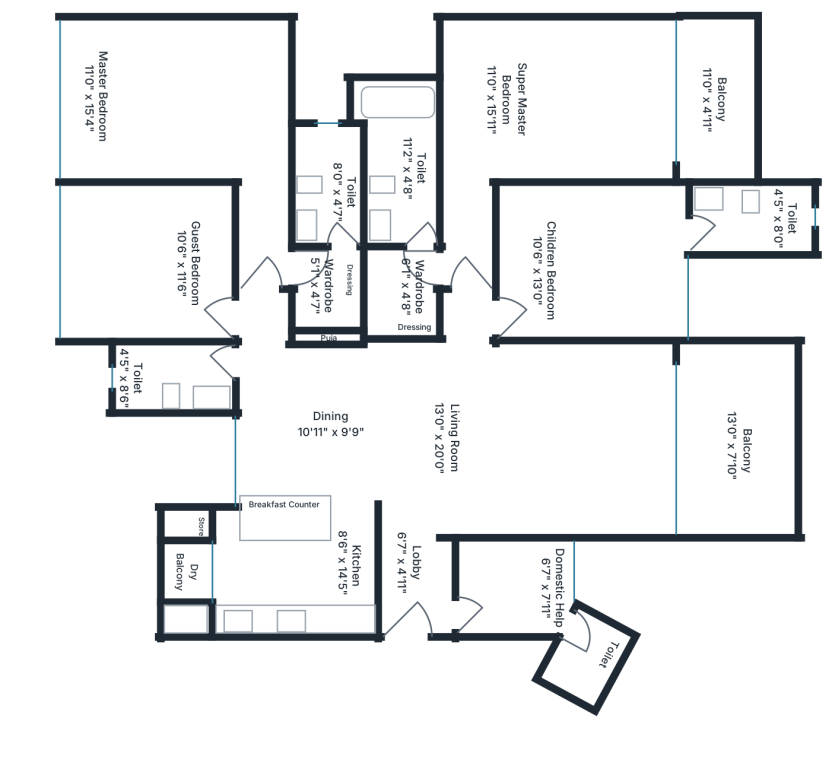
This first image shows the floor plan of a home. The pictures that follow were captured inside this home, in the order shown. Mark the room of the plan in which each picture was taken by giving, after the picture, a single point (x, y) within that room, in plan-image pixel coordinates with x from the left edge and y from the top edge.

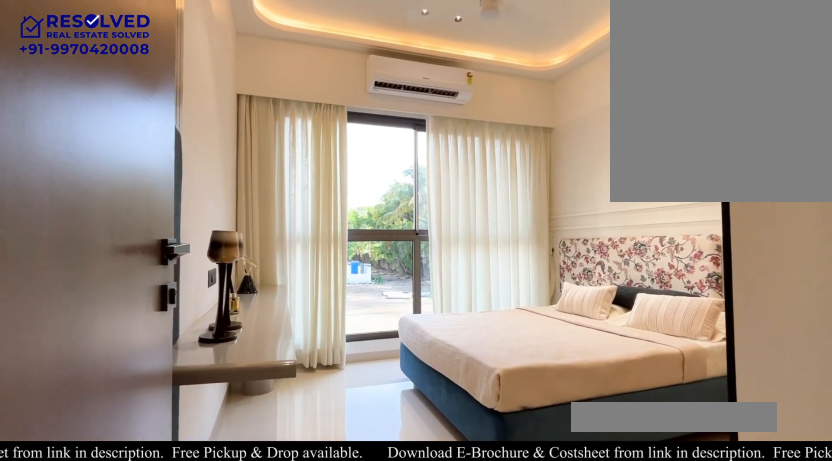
(151, 261)
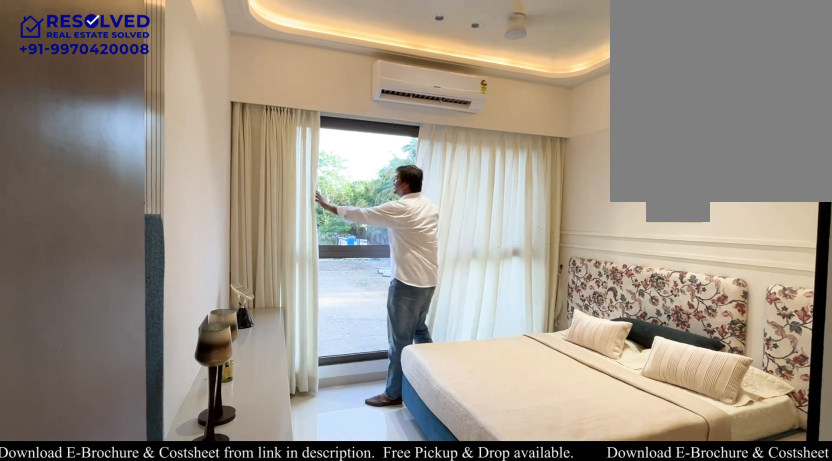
(151, 261)
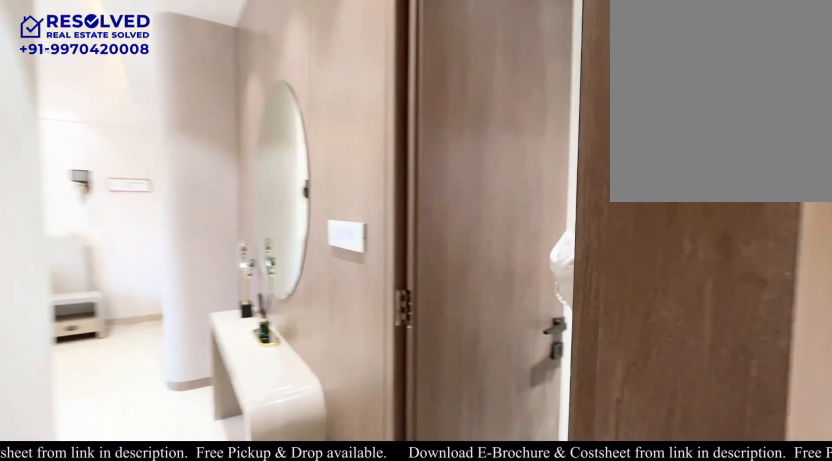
(328, 289)
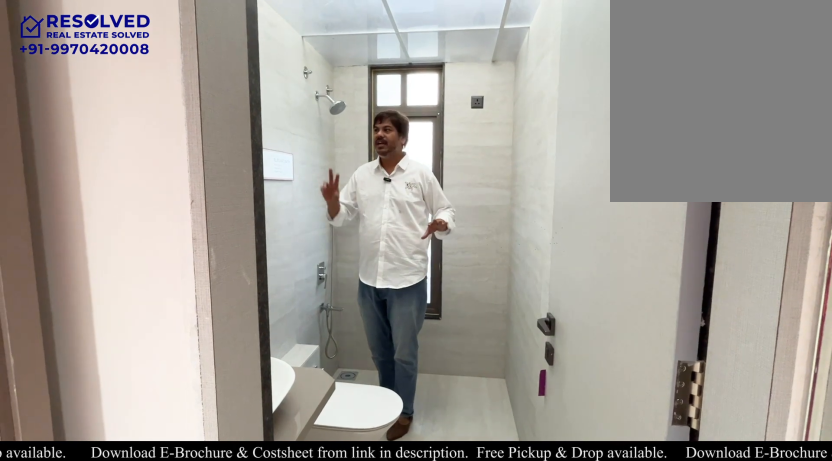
(328, 186)
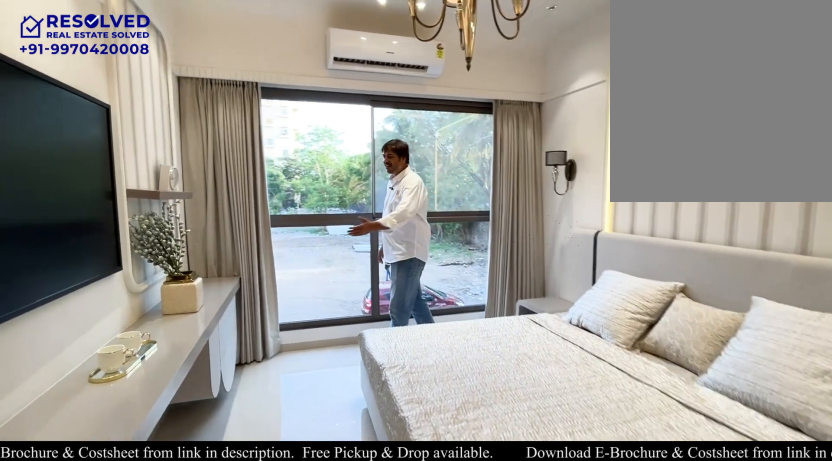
(190, 116)
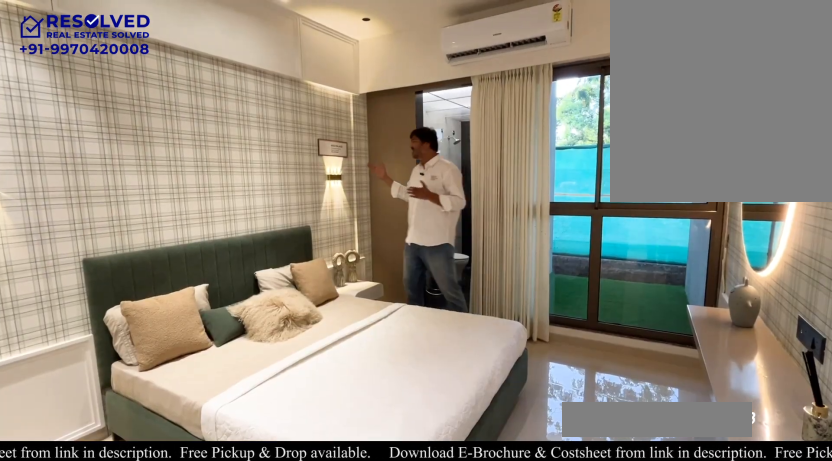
(593, 261)
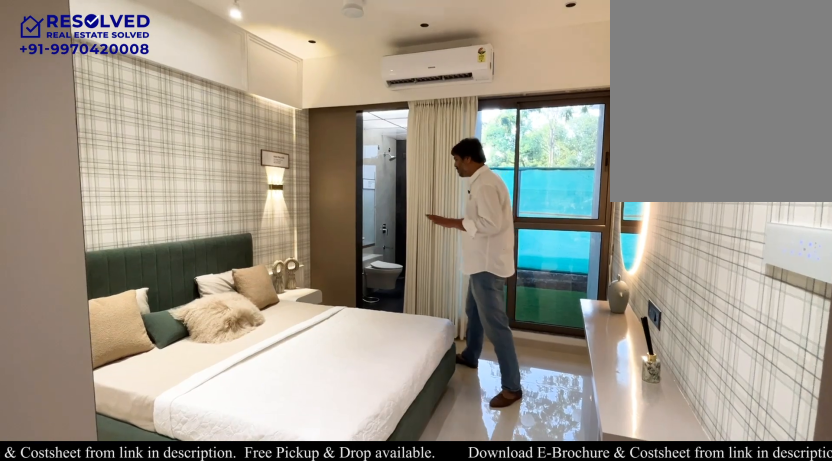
(593, 261)
